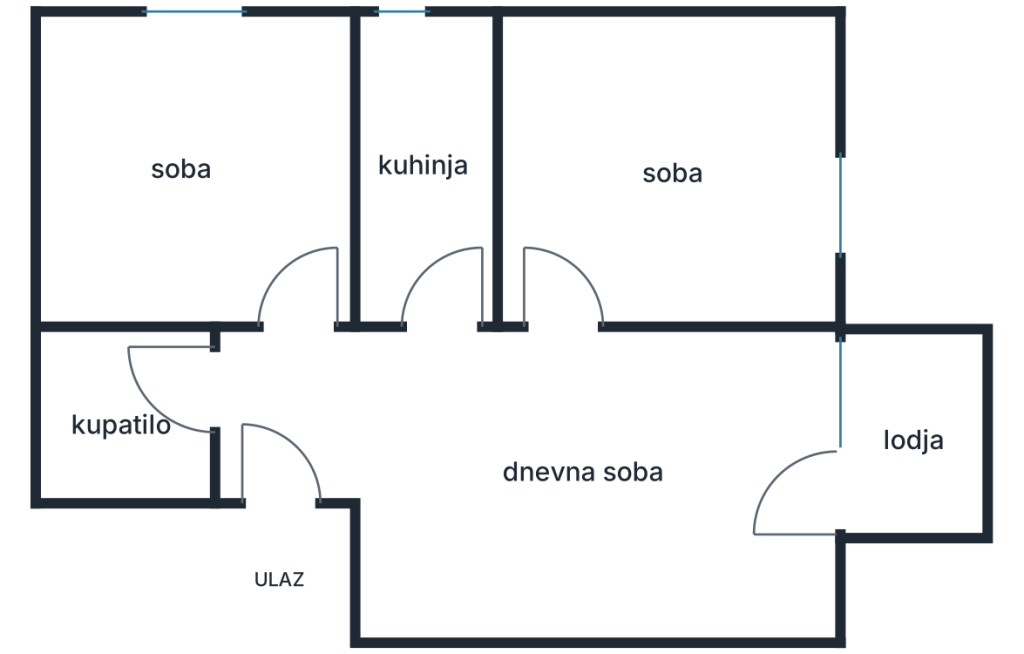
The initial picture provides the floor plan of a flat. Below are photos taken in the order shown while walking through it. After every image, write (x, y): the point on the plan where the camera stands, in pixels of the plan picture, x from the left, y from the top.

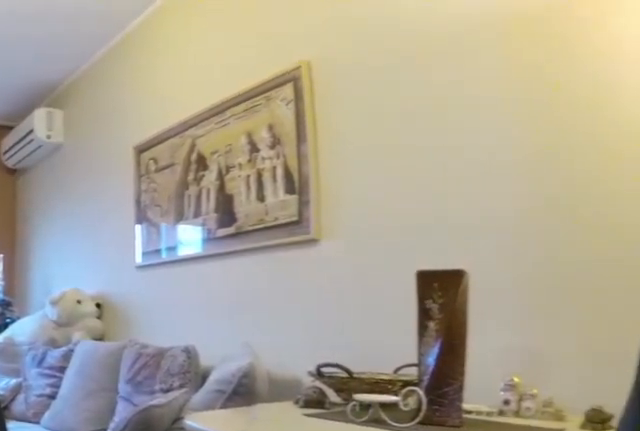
(326, 421)
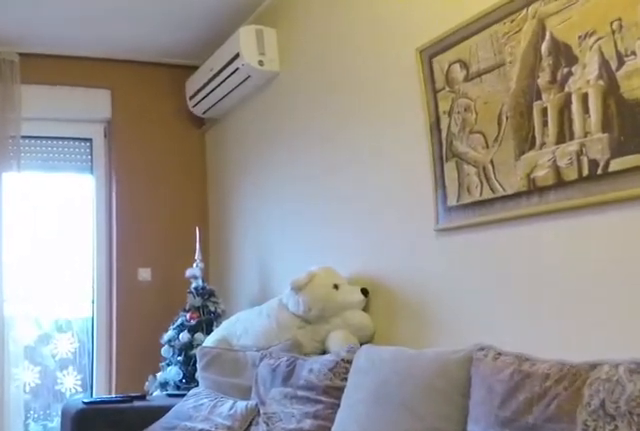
(428, 421)
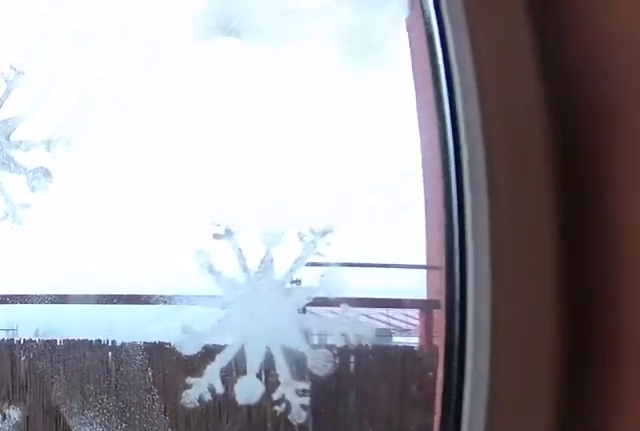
(758, 493)
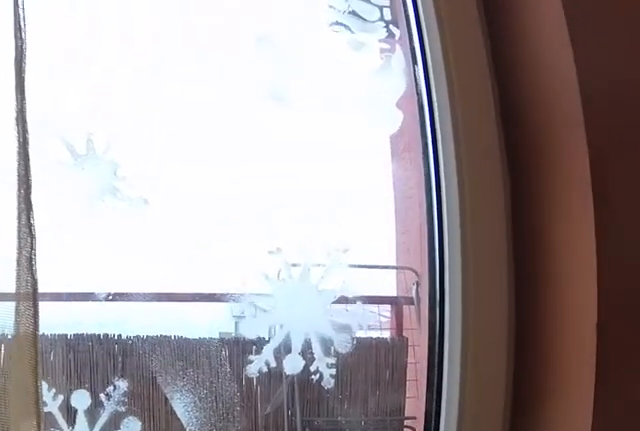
(745, 490)
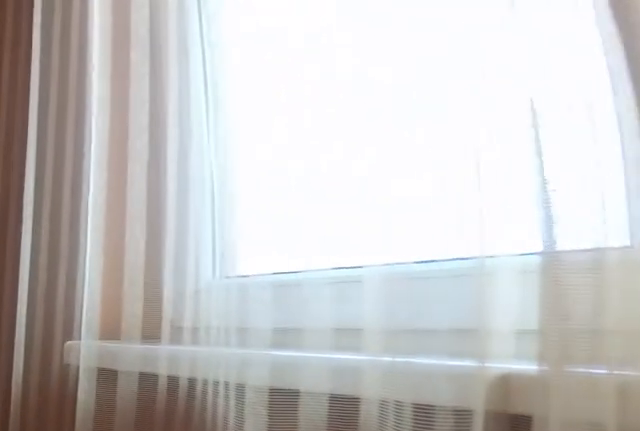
(748, 481)
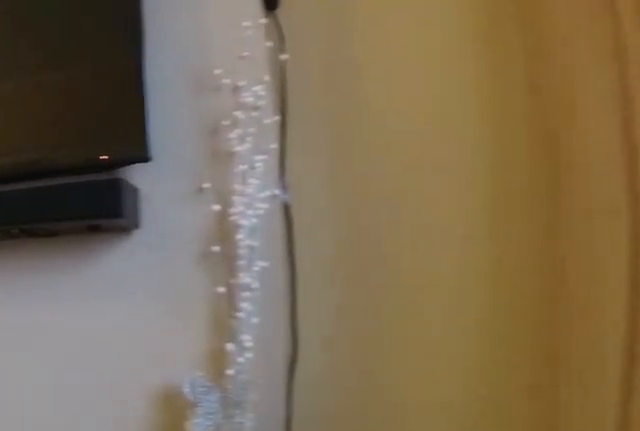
(754, 406)
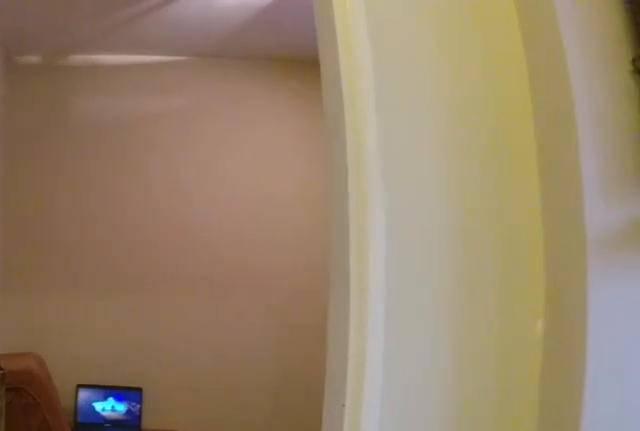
(588, 411)
